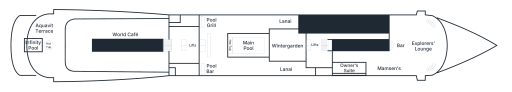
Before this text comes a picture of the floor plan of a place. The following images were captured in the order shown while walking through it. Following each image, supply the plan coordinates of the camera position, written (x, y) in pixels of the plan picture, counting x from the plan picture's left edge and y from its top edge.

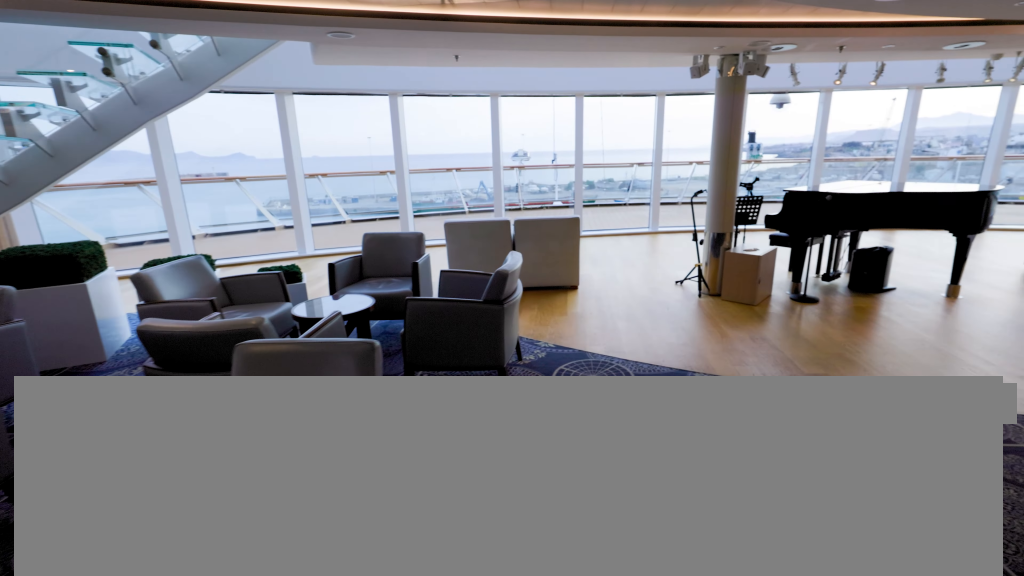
(416, 34)
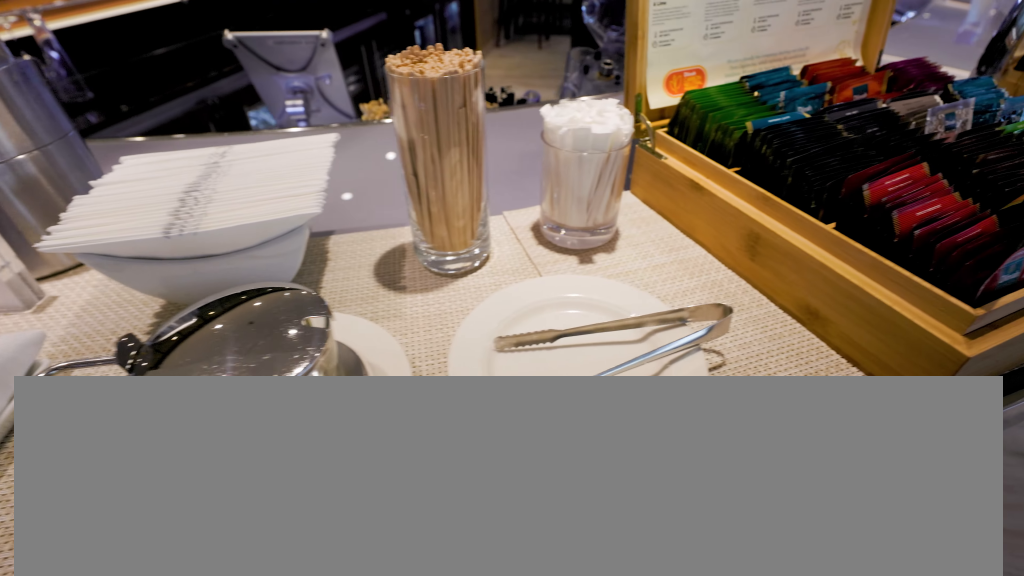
(396, 44)
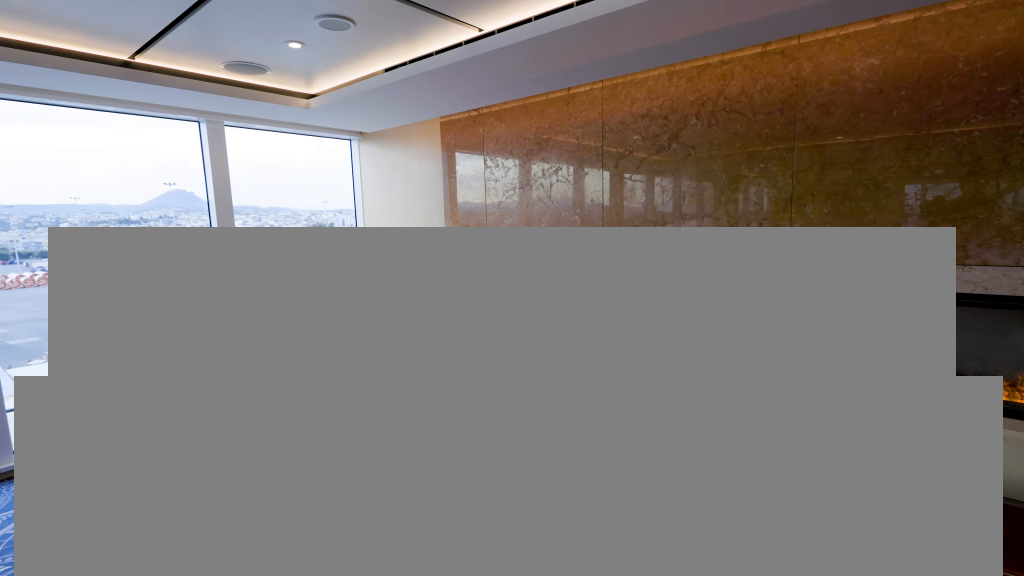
(371, 66)
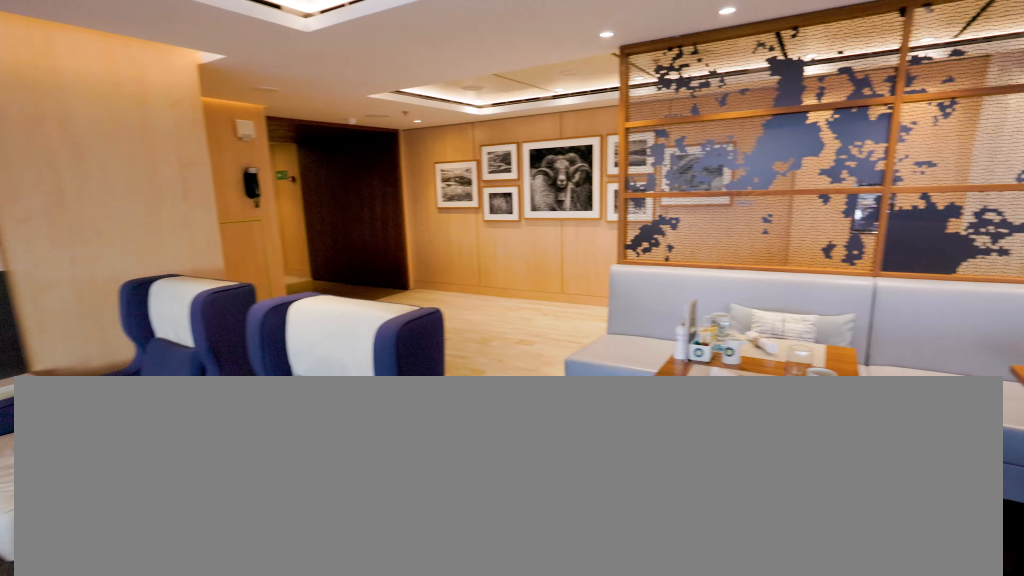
(374, 63)
